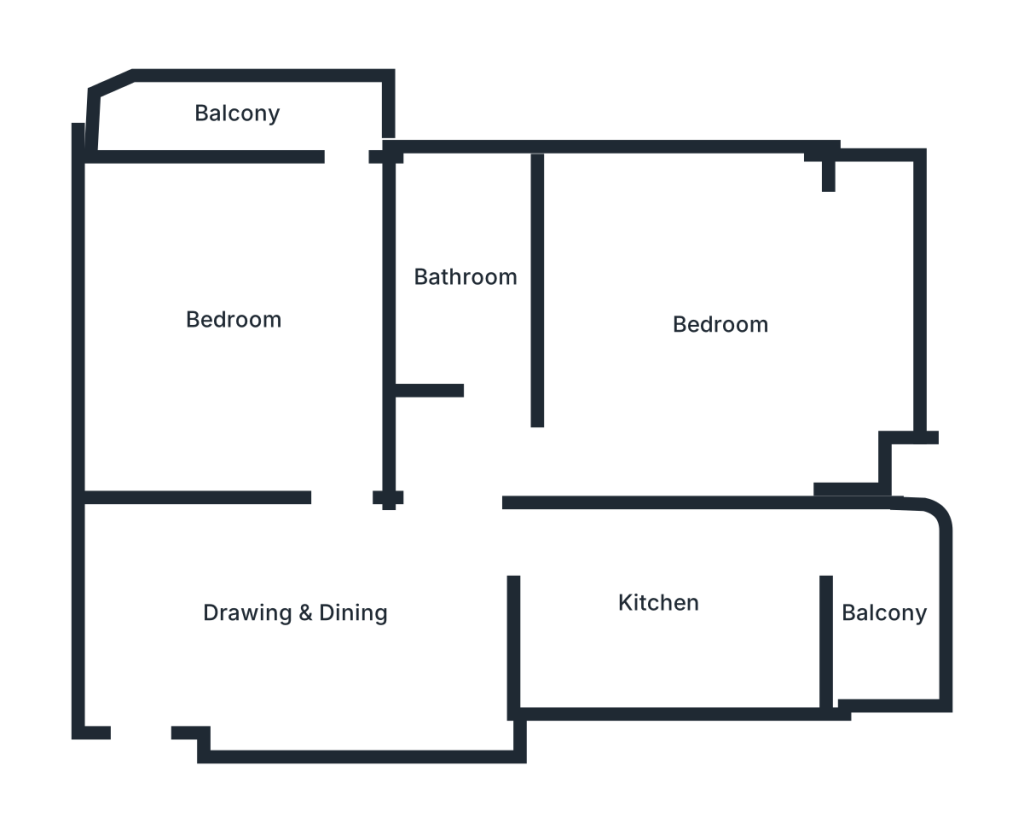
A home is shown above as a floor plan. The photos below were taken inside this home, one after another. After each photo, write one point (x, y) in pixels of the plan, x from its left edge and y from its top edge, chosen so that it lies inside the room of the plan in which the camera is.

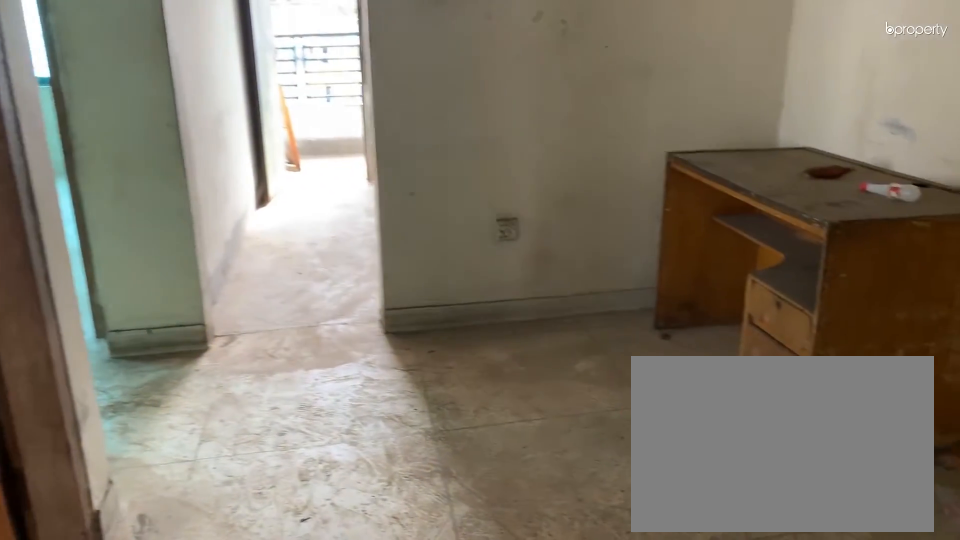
(303, 610)
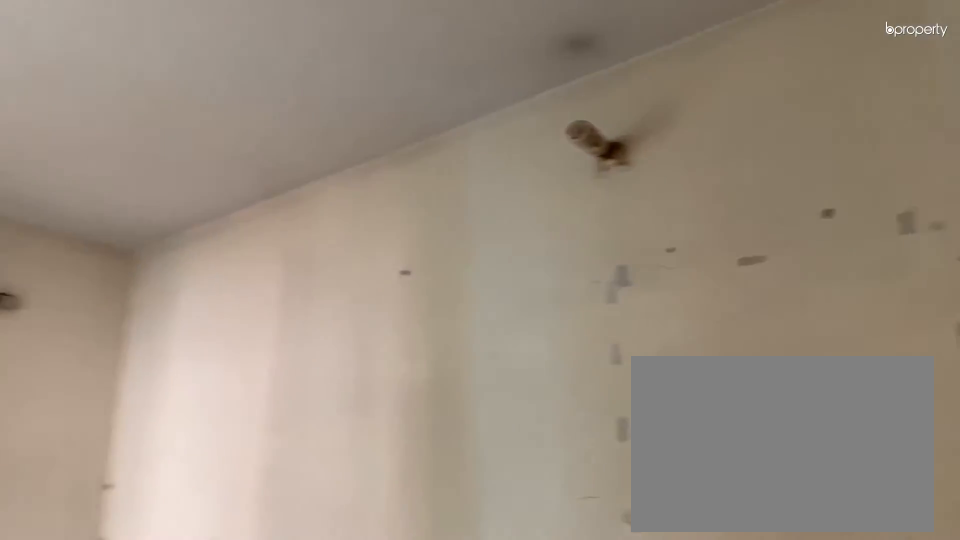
(303, 610)
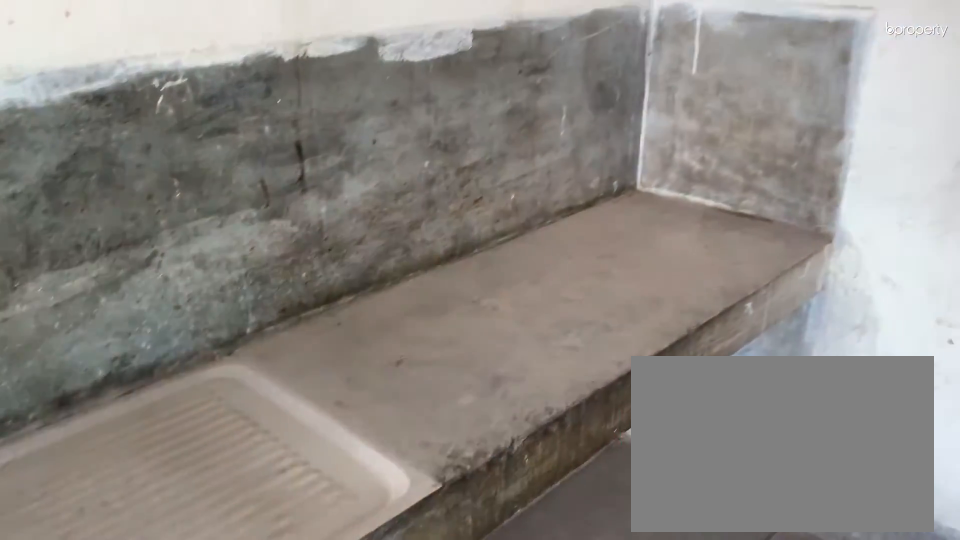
(658, 604)
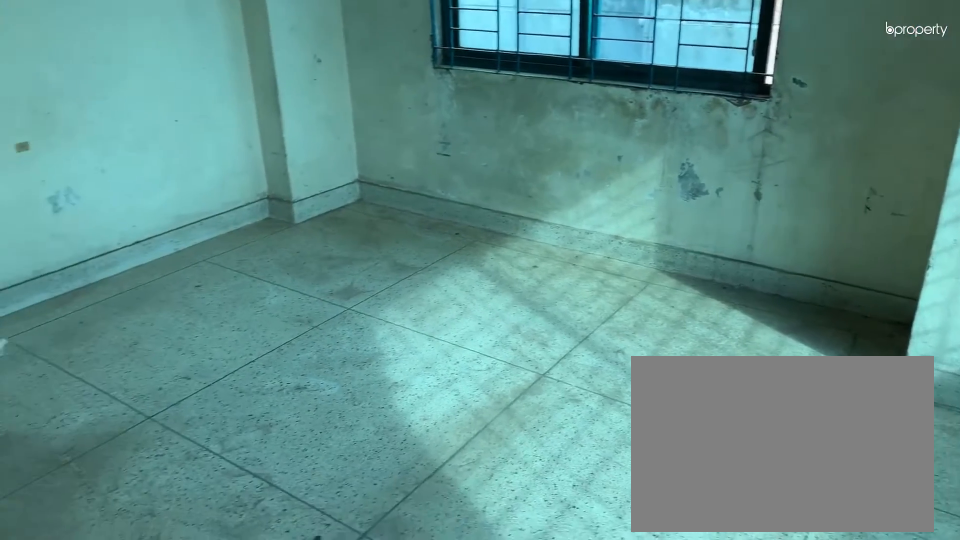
(717, 323)
